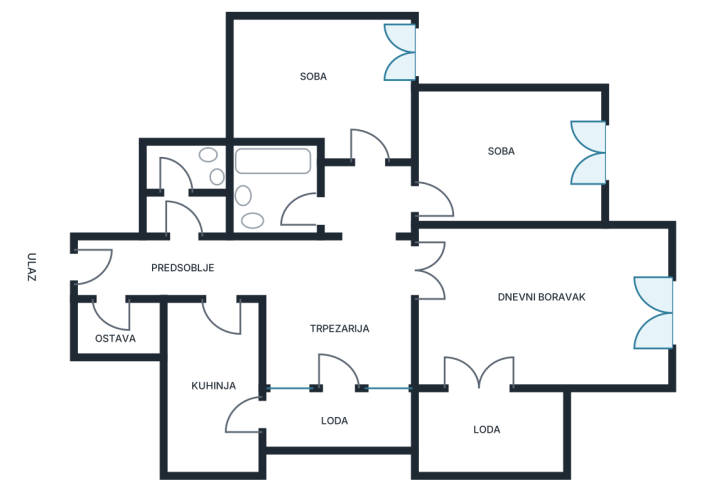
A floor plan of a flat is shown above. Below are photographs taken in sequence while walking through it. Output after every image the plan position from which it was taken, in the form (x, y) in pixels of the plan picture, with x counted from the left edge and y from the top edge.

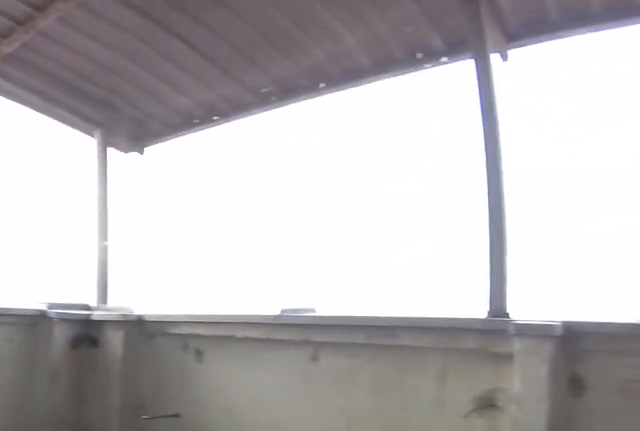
(473, 394)
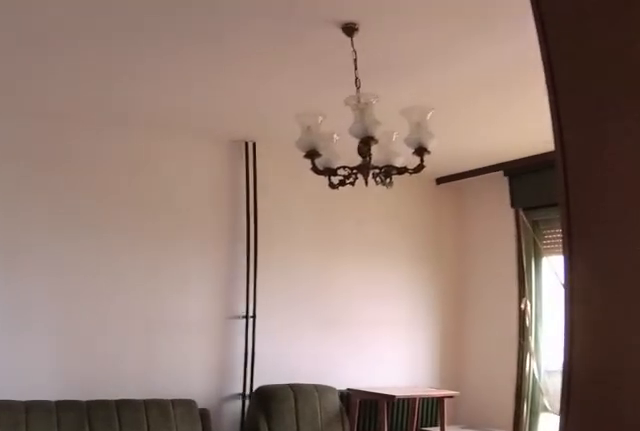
(491, 427)
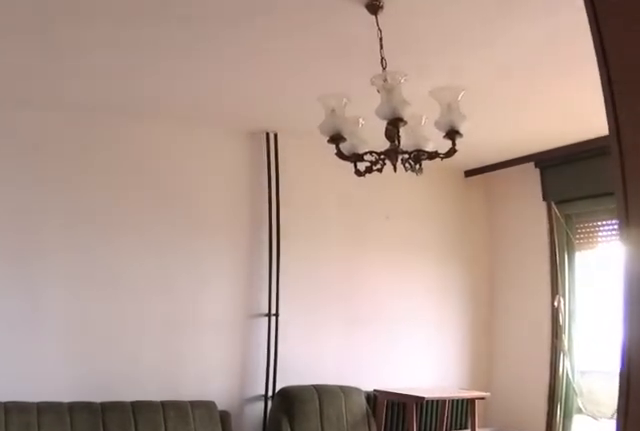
(492, 411)
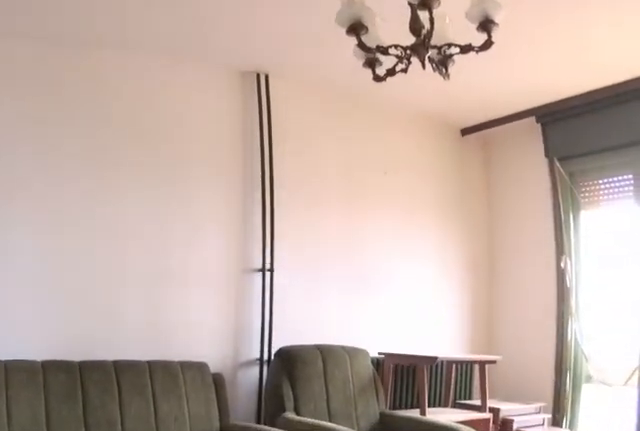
(497, 377)
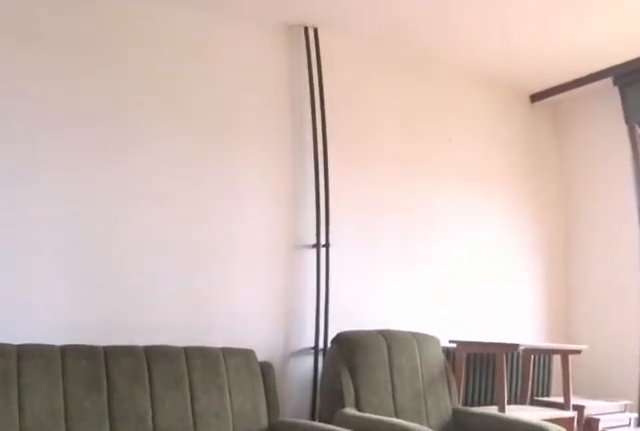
(499, 352)
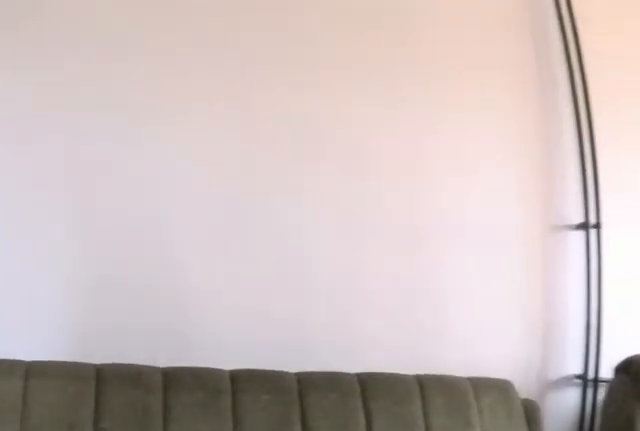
(499, 318)
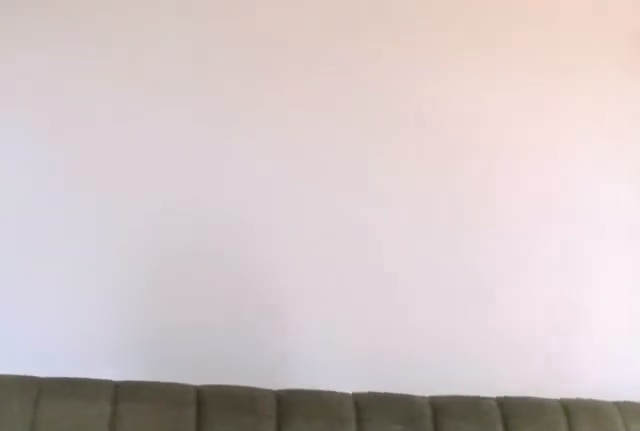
(498, 311)
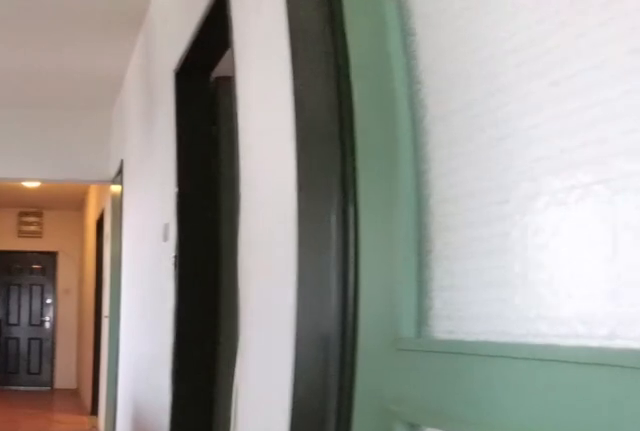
(460, 281)
